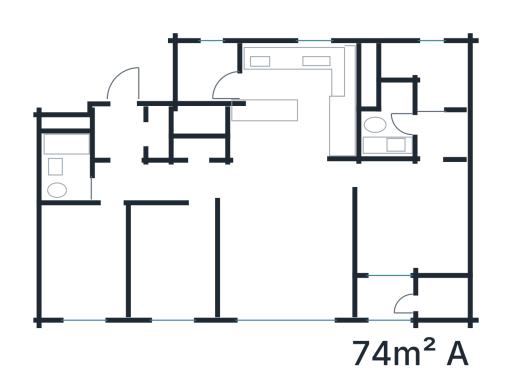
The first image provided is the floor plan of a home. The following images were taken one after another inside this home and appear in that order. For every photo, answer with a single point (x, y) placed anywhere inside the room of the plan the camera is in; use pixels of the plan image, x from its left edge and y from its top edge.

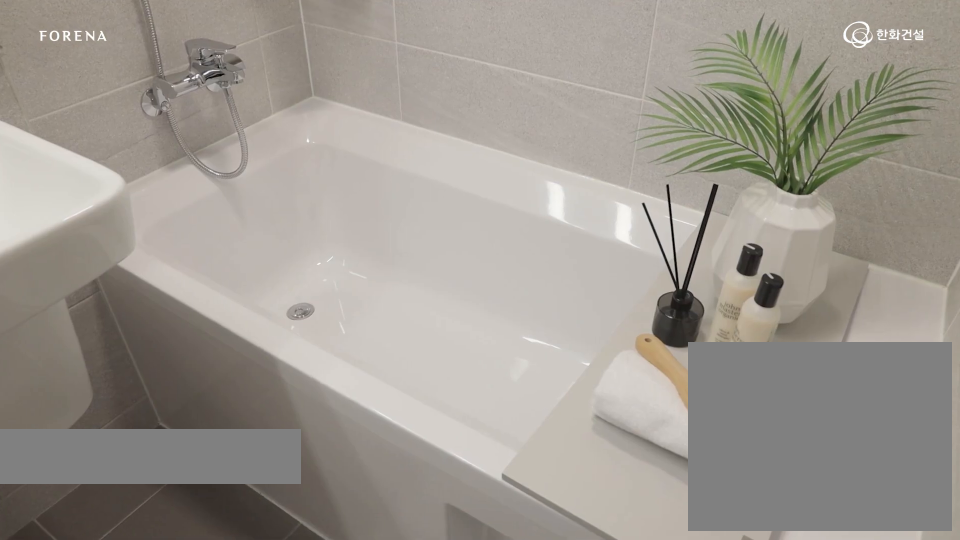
(86, 185)
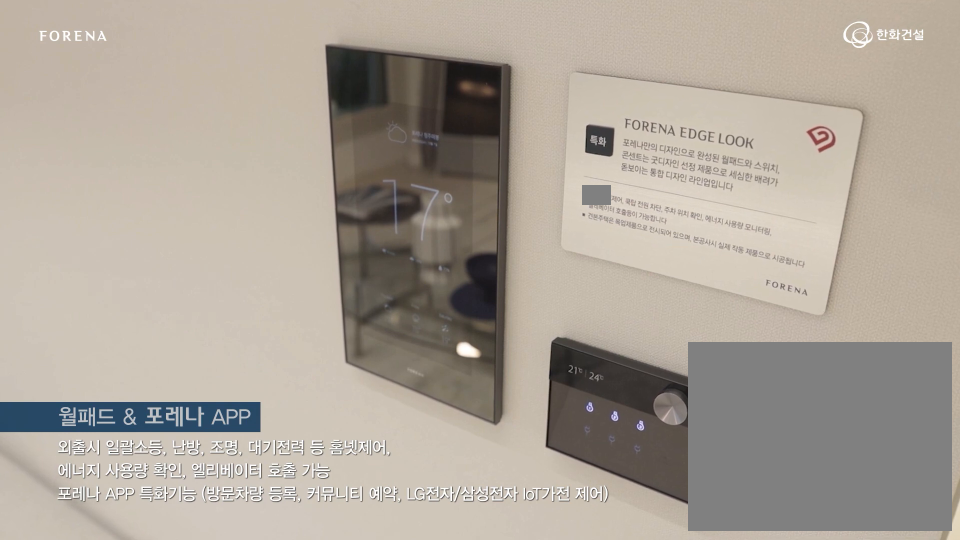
(290, 247)
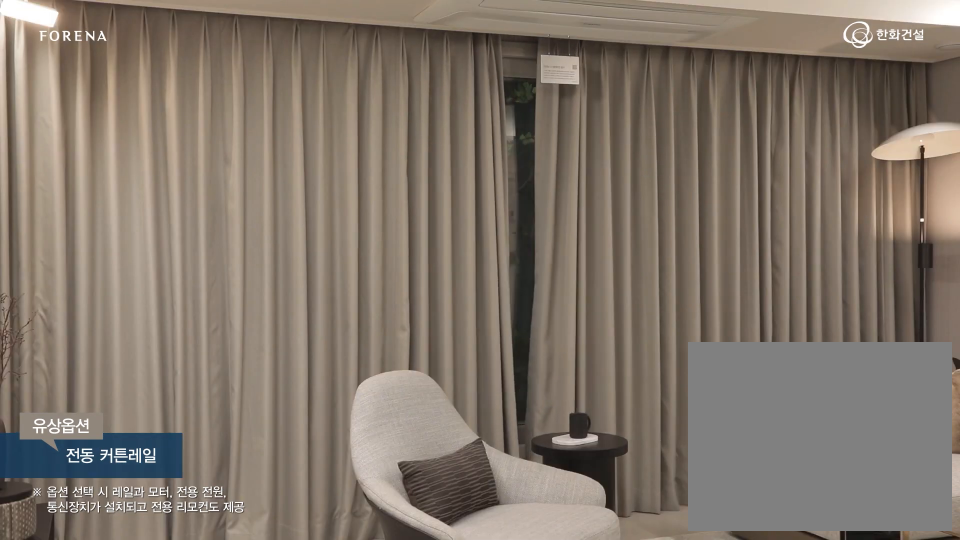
(290, 247)
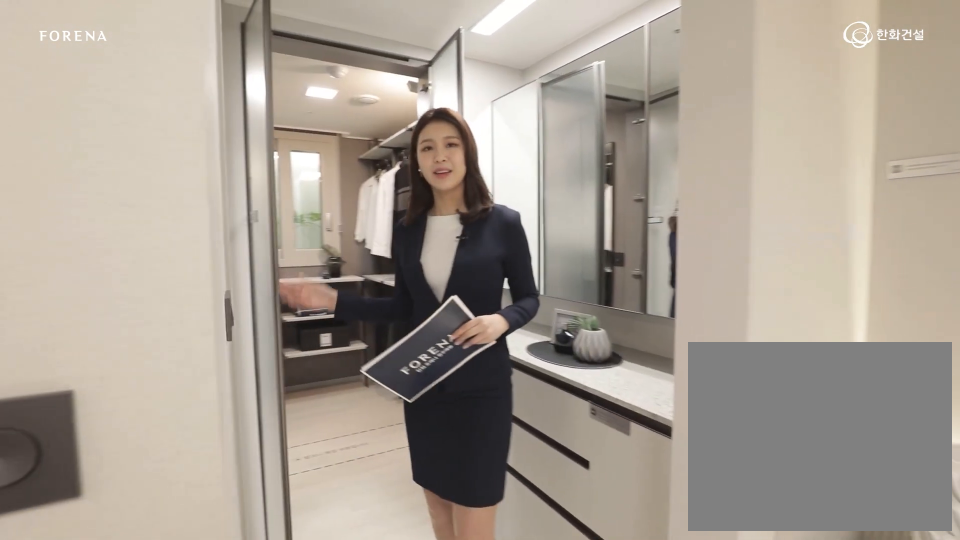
(413, 210)
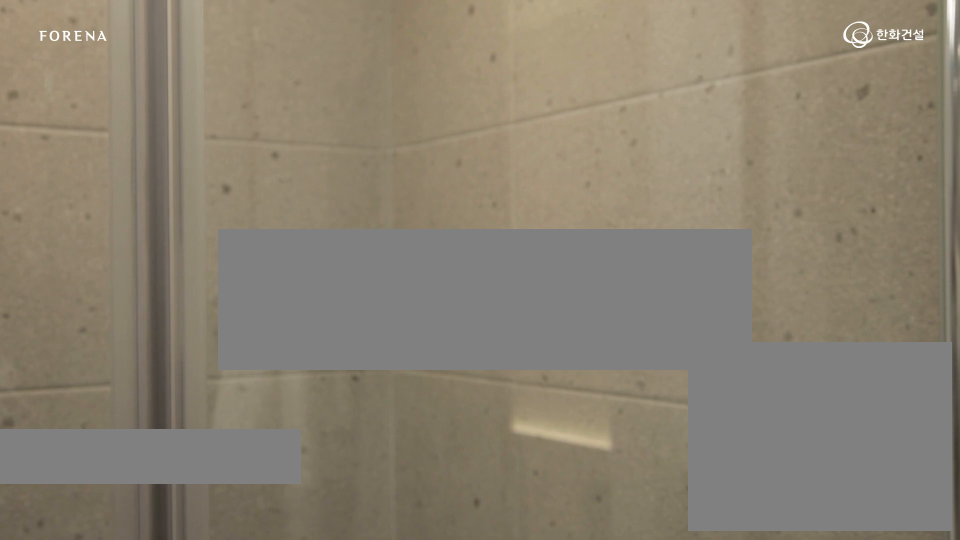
(406, 125)
